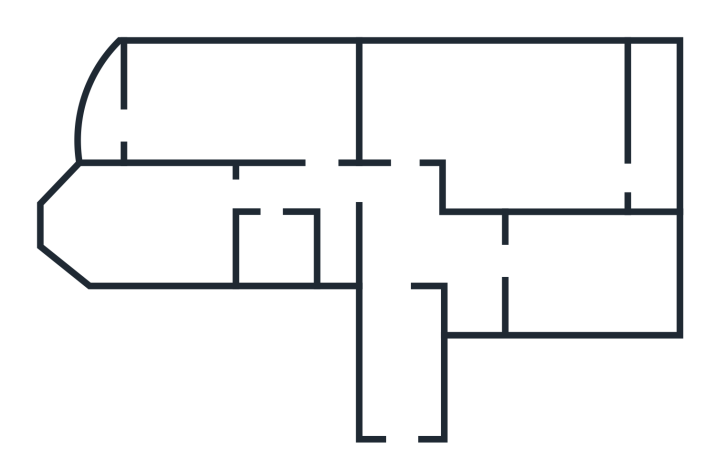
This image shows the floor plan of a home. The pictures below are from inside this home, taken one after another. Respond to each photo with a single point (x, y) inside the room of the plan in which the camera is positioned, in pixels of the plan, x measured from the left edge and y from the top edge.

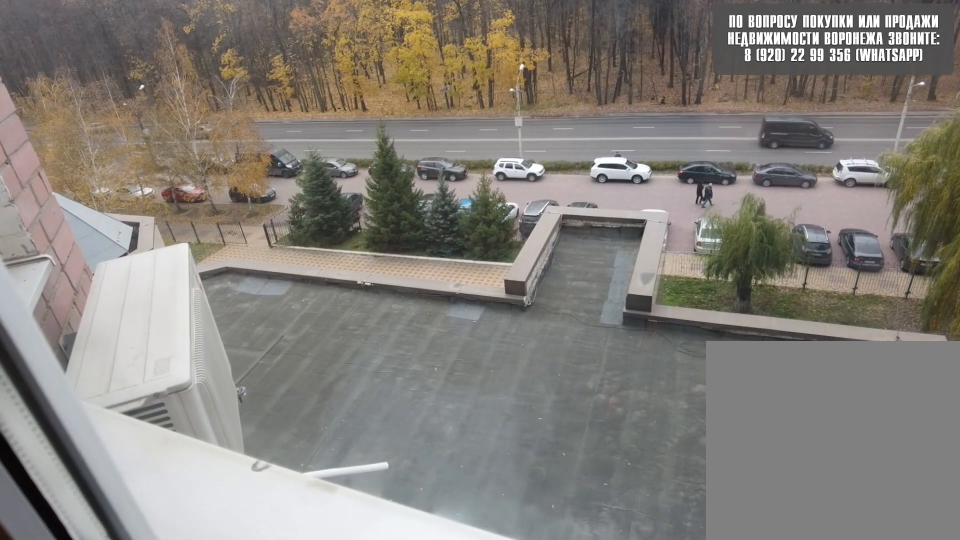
(109, 117)
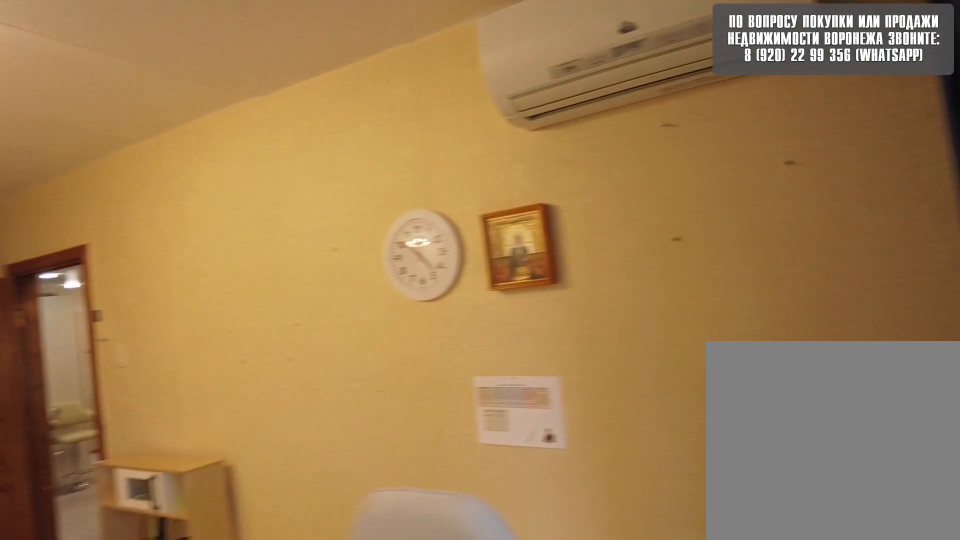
(163, 122)
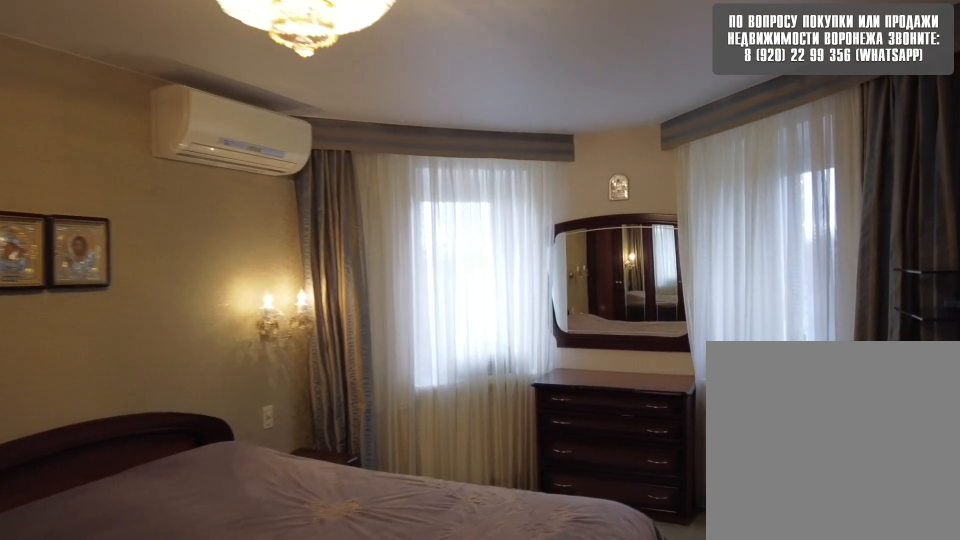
(163, 218)
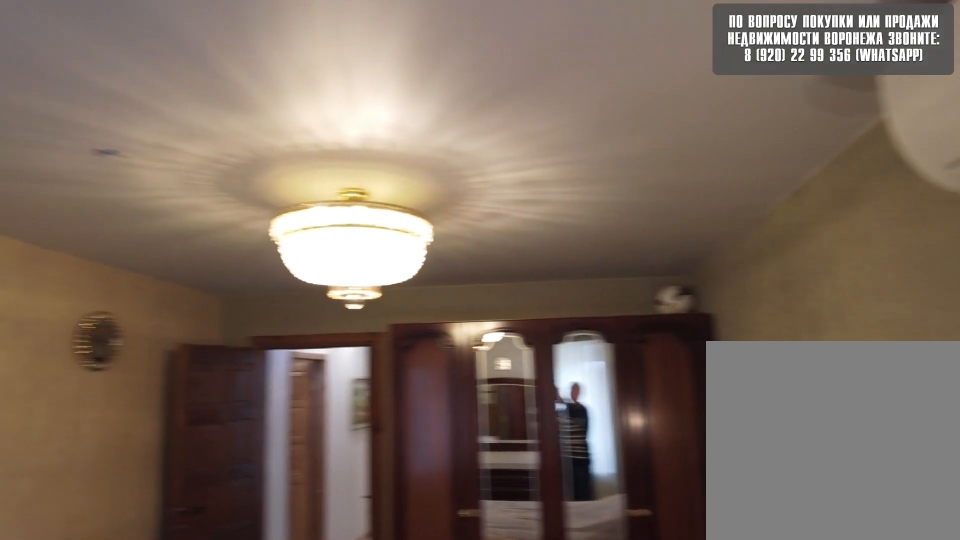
(163, 218)
